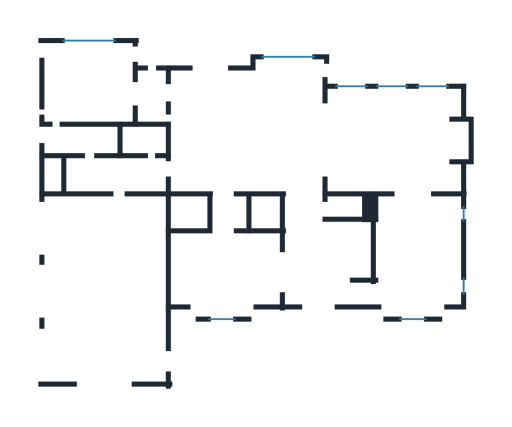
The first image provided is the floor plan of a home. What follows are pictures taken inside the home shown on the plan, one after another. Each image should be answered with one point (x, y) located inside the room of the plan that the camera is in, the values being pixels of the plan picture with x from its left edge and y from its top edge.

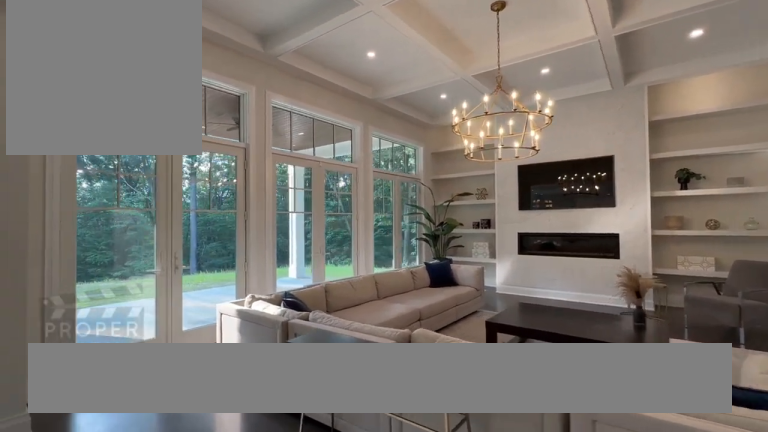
(398, 140)
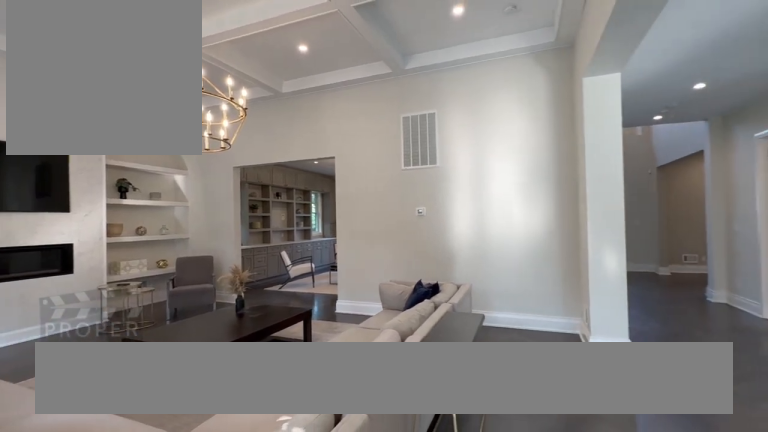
(398, 140)
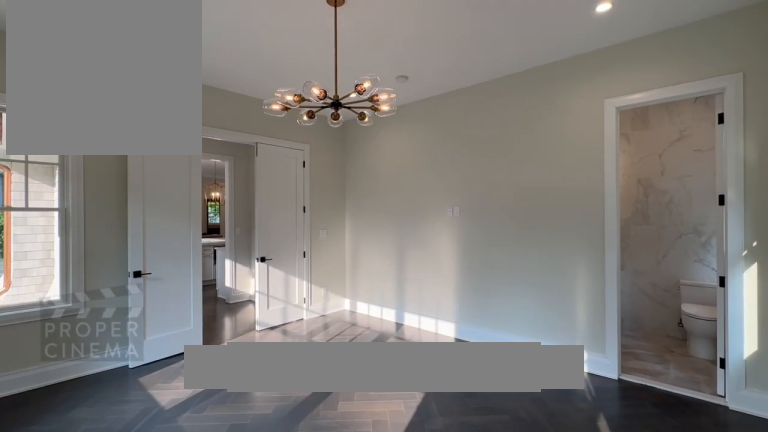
(89, 81)
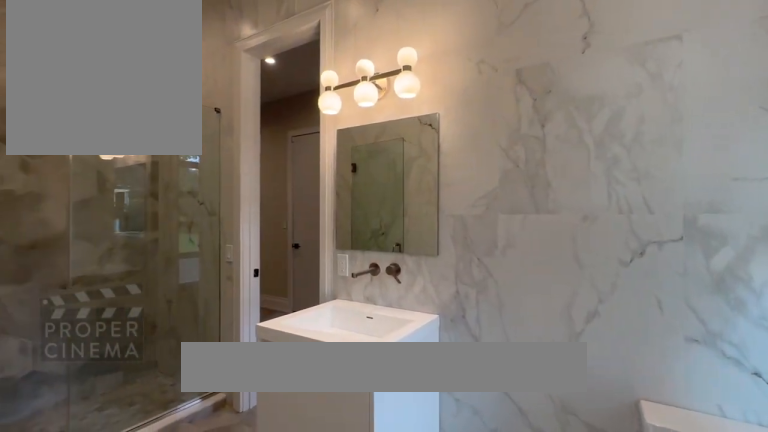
(83, 140)
